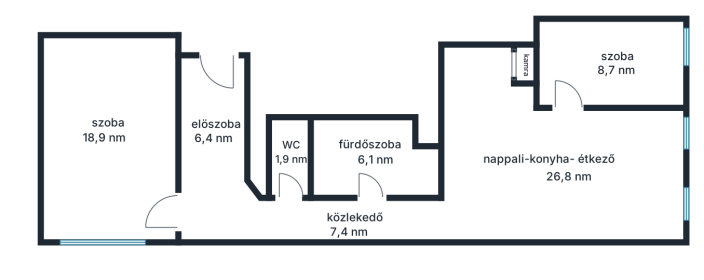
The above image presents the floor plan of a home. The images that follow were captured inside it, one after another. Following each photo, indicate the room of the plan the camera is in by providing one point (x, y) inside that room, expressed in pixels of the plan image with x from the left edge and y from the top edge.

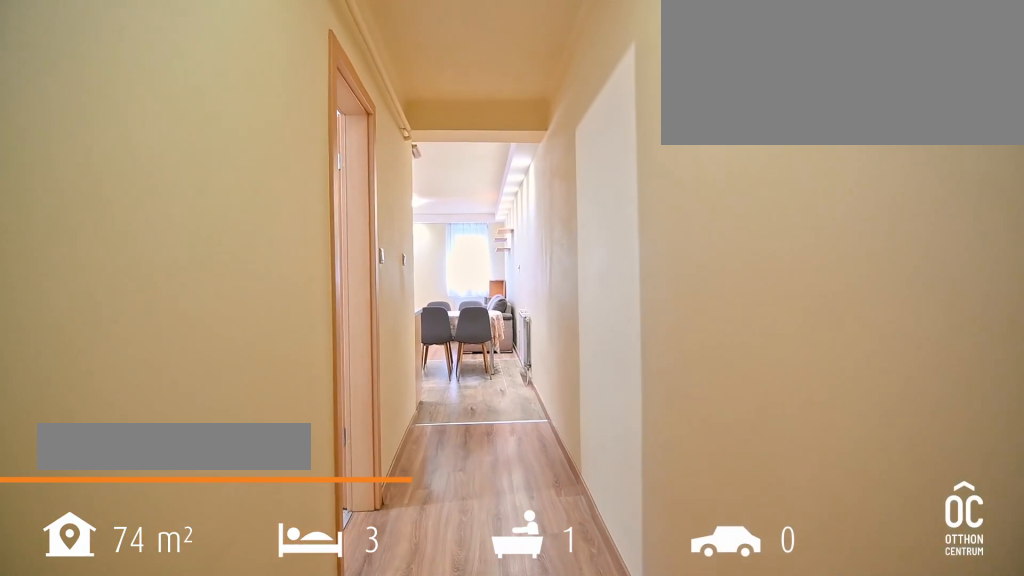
(353, 221)
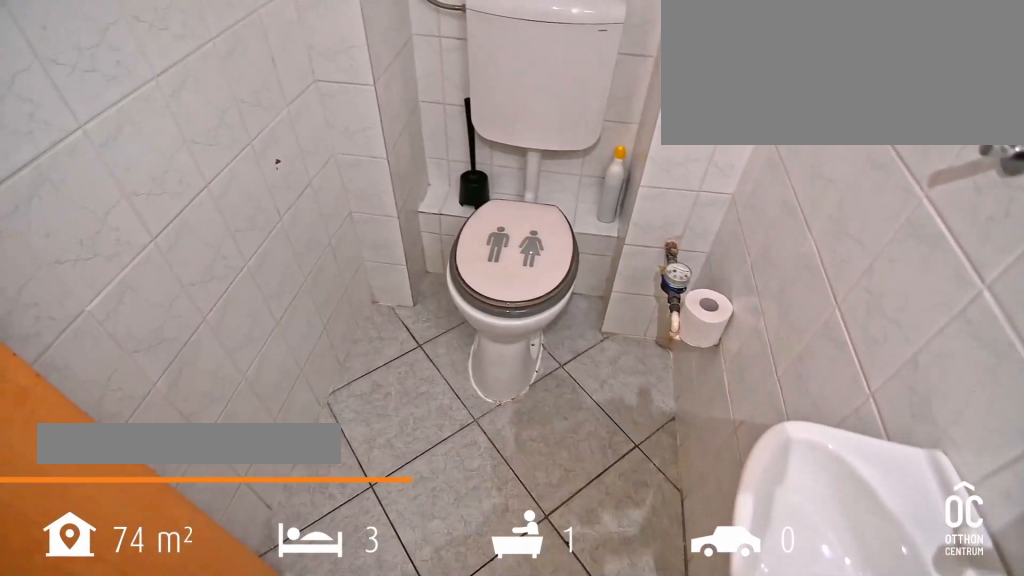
(290, 154)
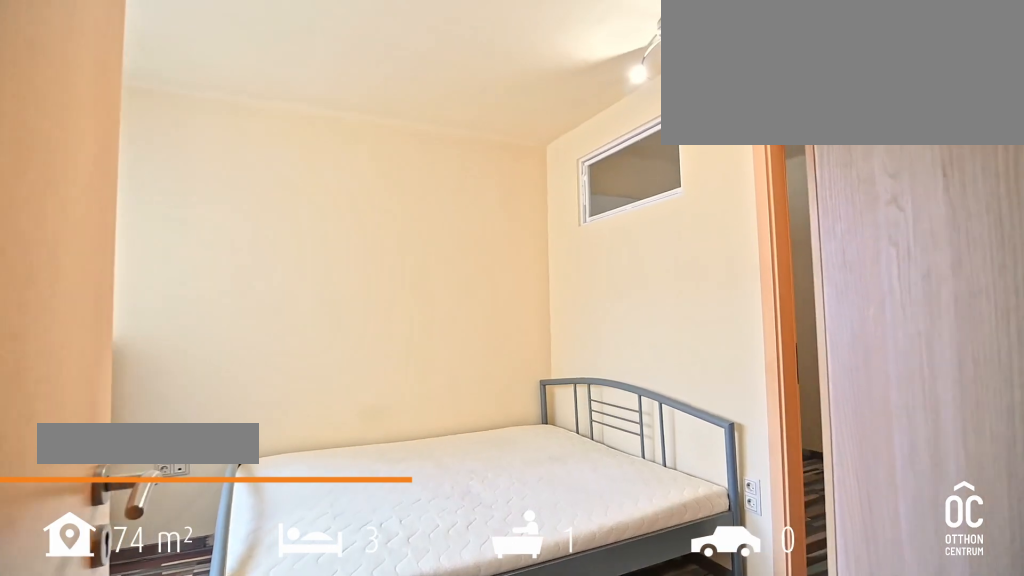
(106, 173)
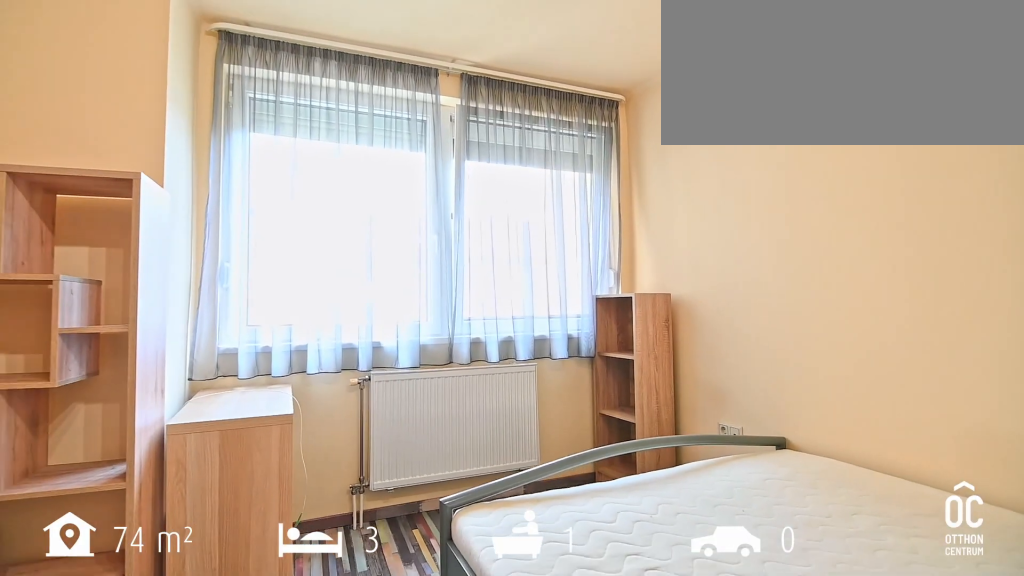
(106, 173)
